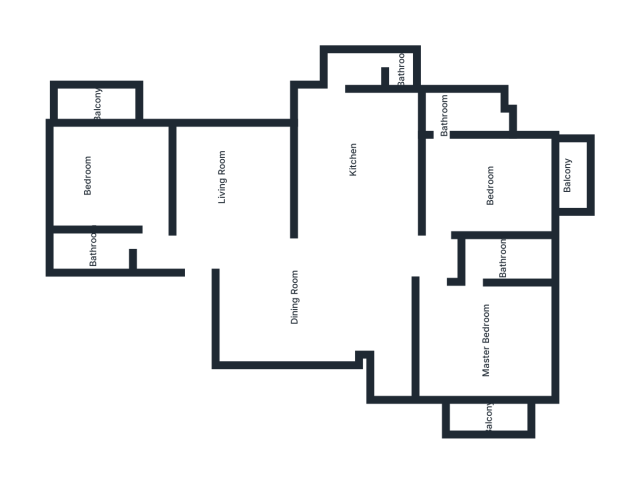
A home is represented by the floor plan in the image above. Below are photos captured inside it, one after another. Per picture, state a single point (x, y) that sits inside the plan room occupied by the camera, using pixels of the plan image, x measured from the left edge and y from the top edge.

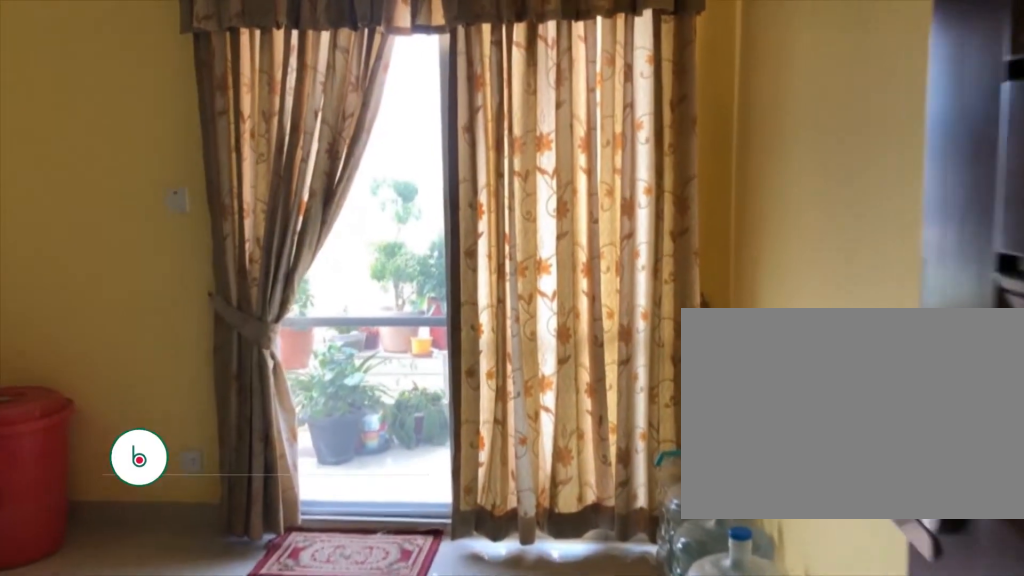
(143, 213)
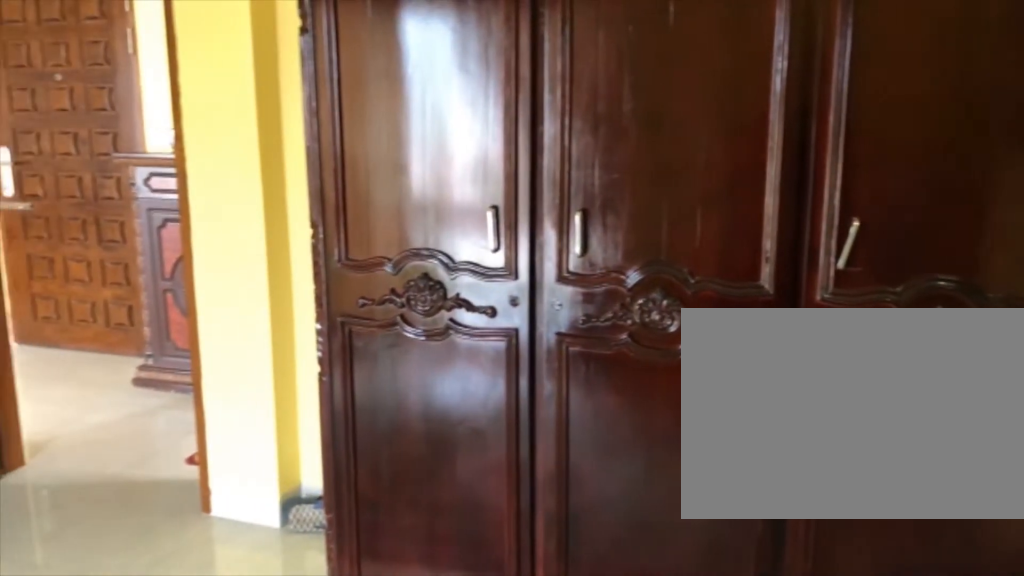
(142, 189)
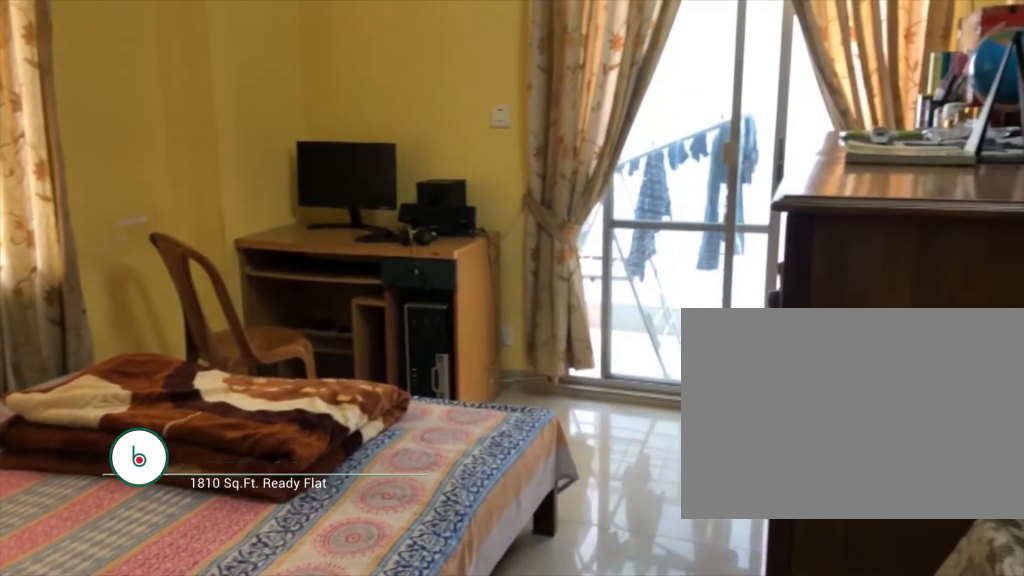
(482, 183)
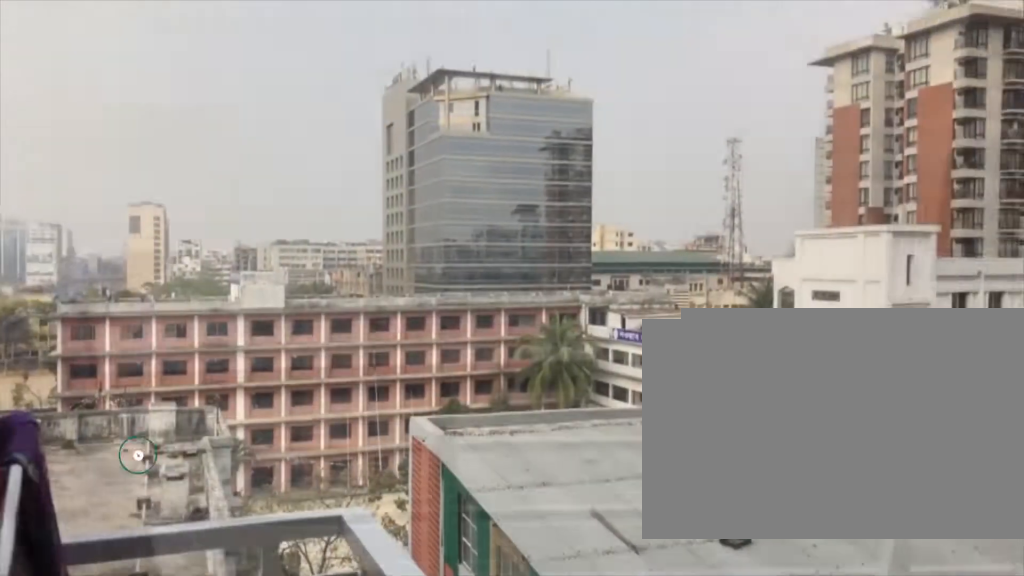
(576, 180)
